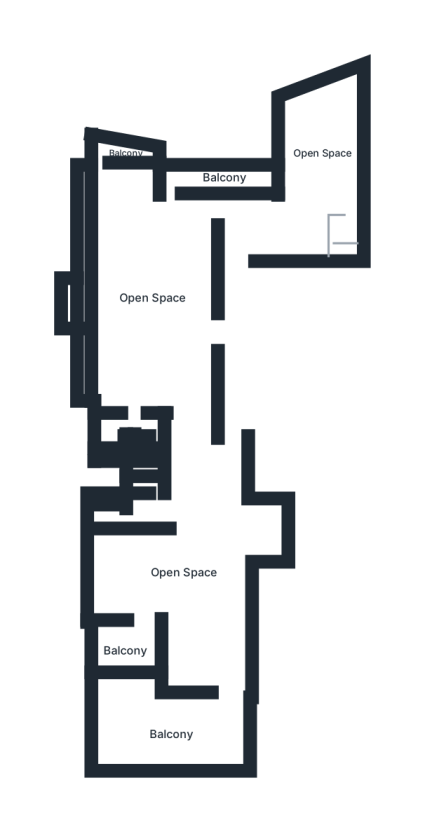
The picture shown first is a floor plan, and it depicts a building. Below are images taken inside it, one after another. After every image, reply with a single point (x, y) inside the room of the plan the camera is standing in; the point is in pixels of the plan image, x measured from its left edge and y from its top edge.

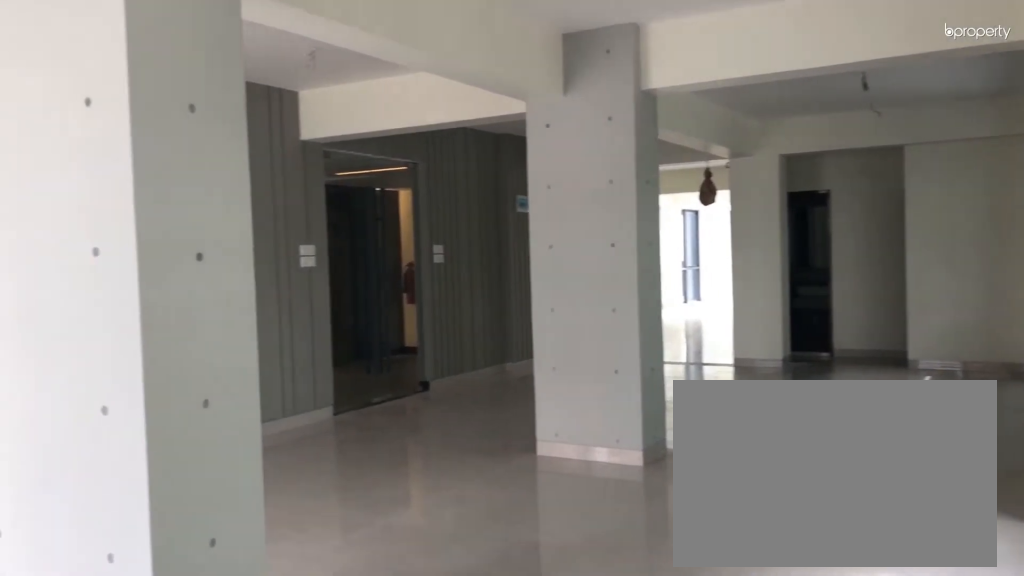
(159, 305)
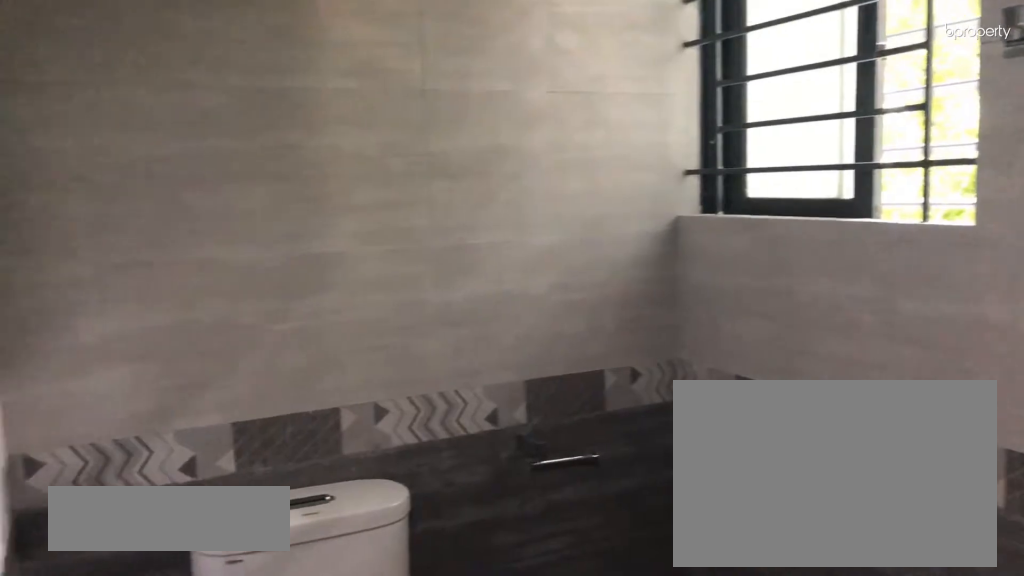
(108, 443)
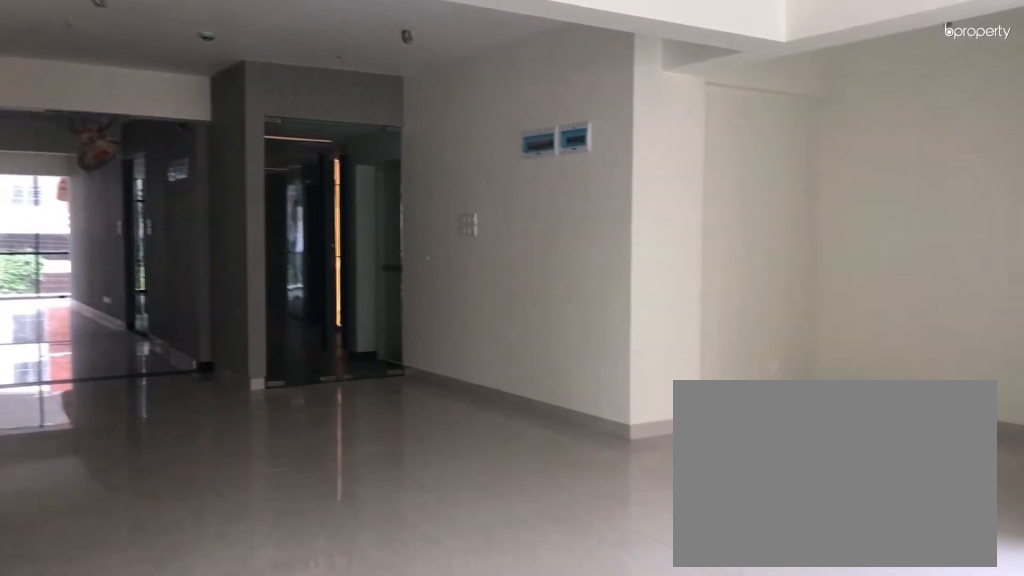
(180, 568)
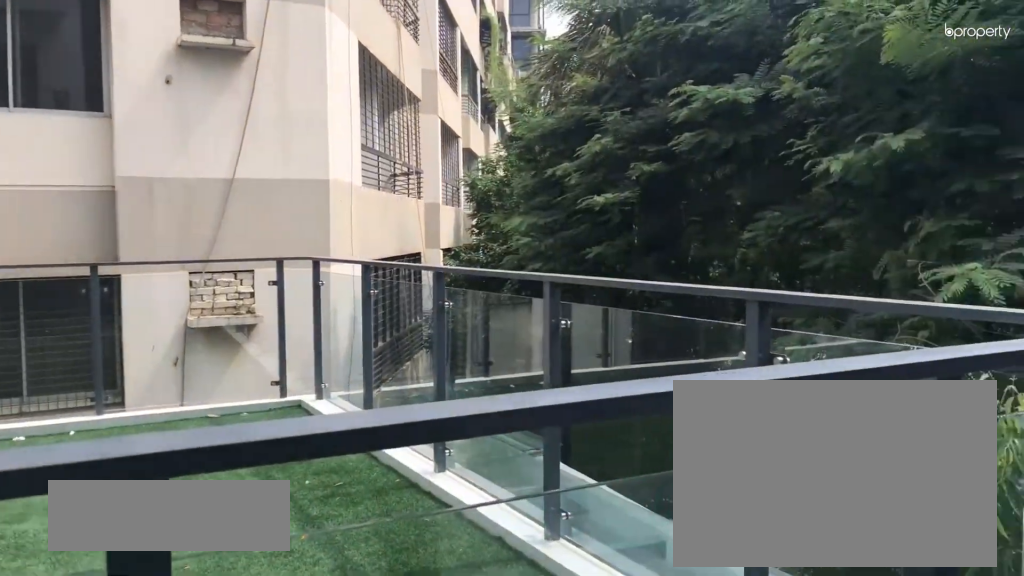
(128, 647)
